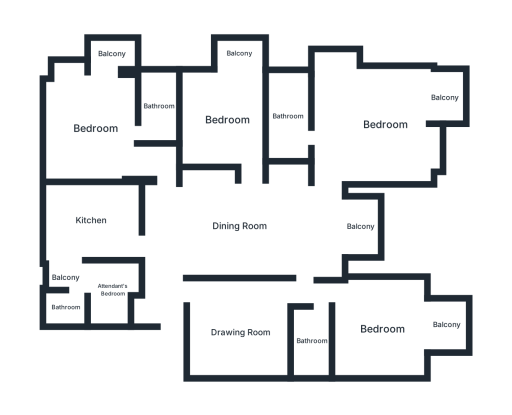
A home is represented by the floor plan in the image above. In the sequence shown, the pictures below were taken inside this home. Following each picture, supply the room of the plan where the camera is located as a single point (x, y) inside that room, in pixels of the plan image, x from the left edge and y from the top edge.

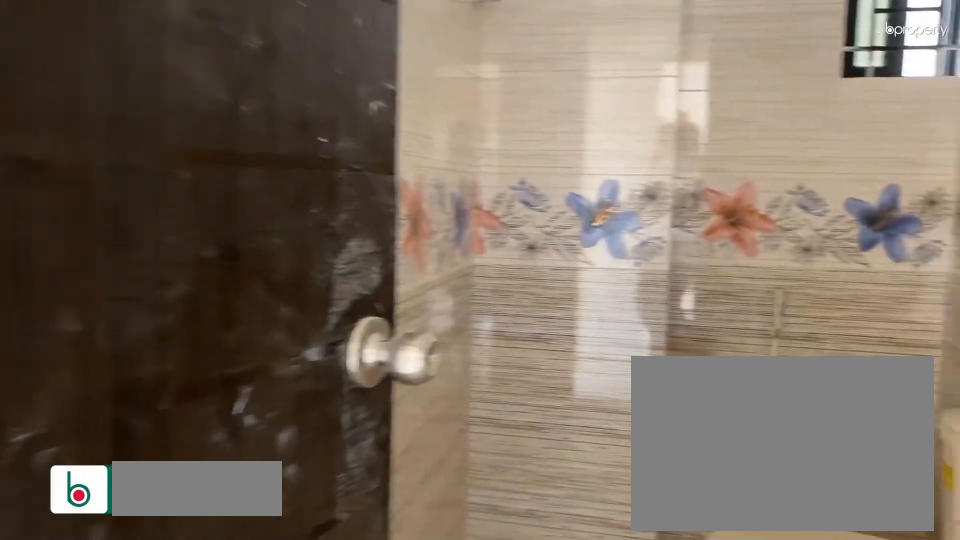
(311, 340)
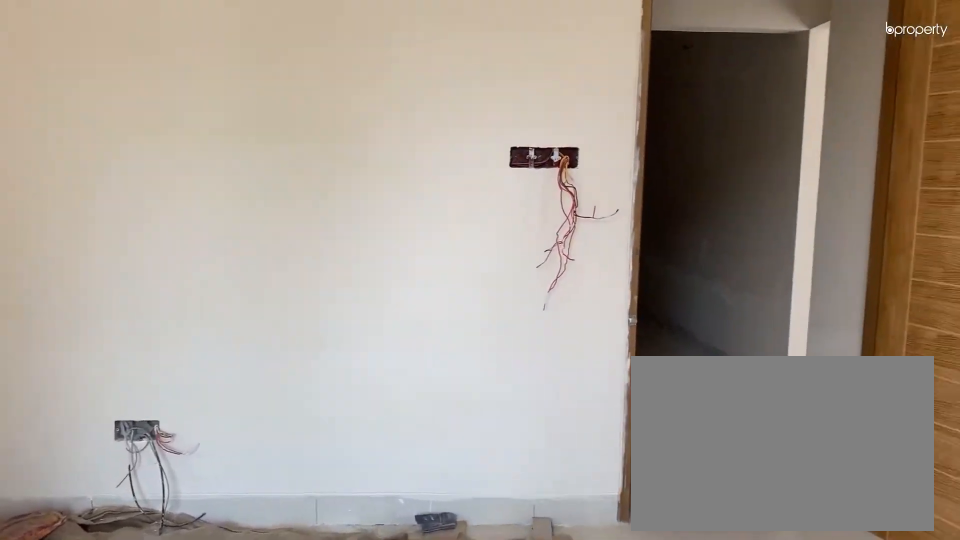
(379, 328)
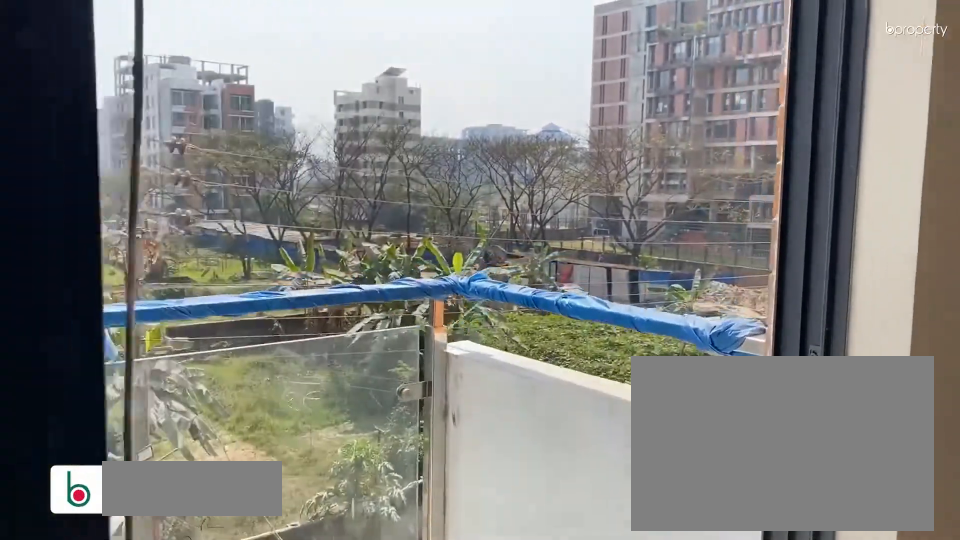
(448, 324)
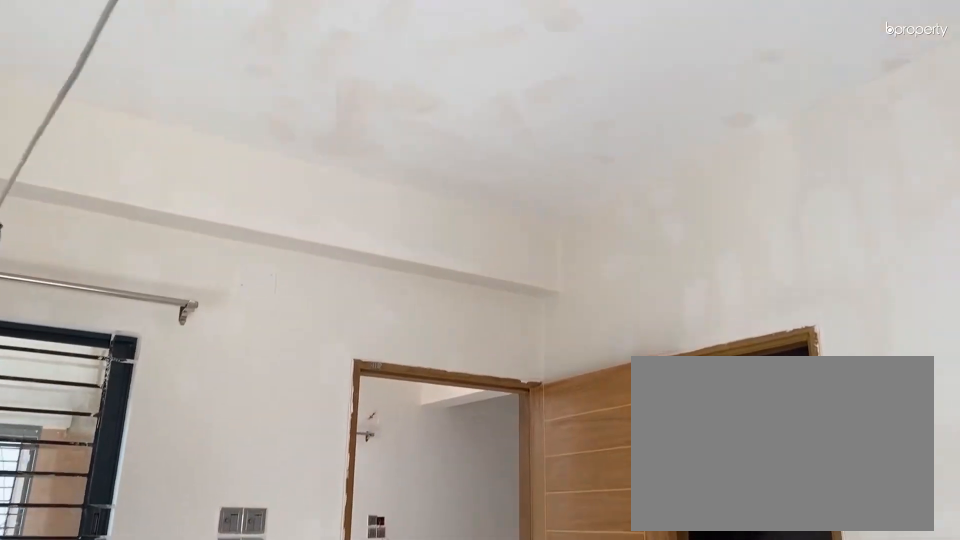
(384, 123)
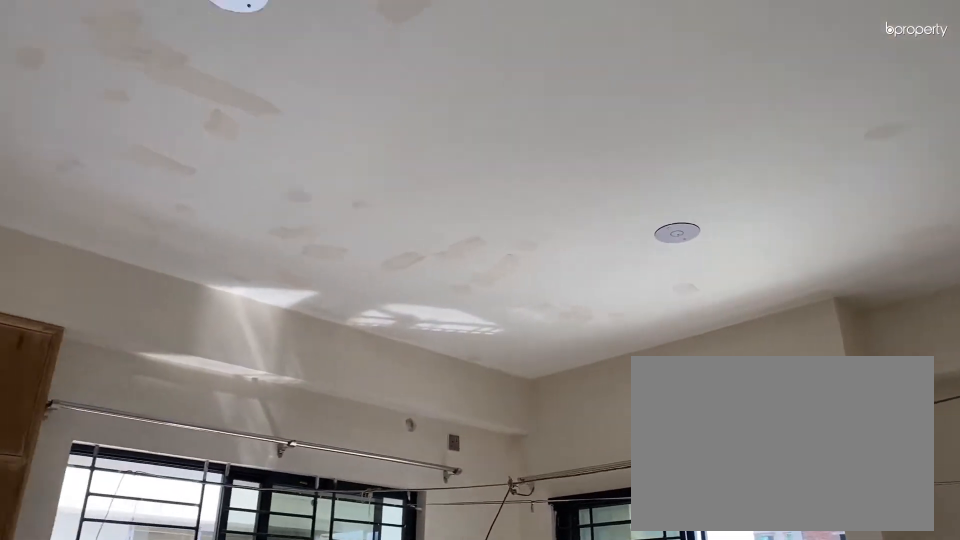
(384, 123)
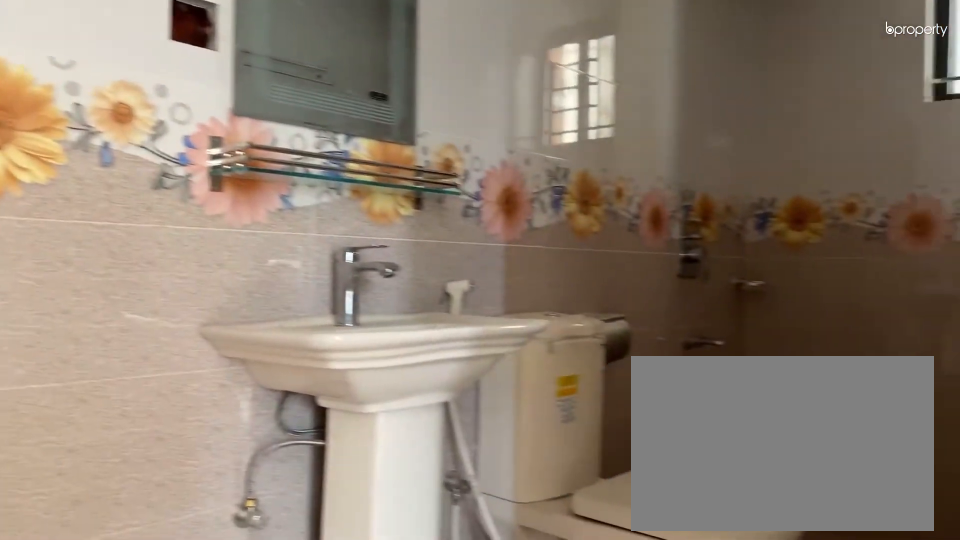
(289, 115)
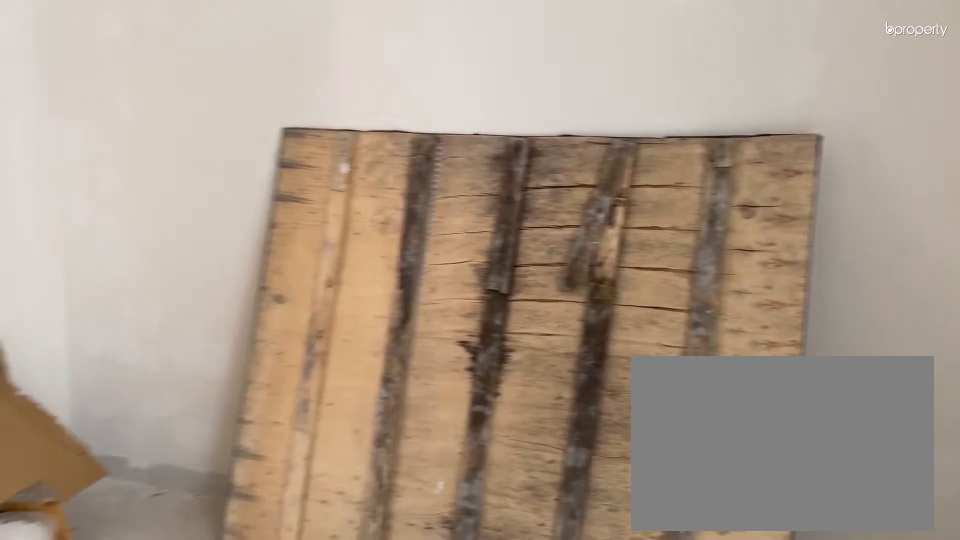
(227, 119)
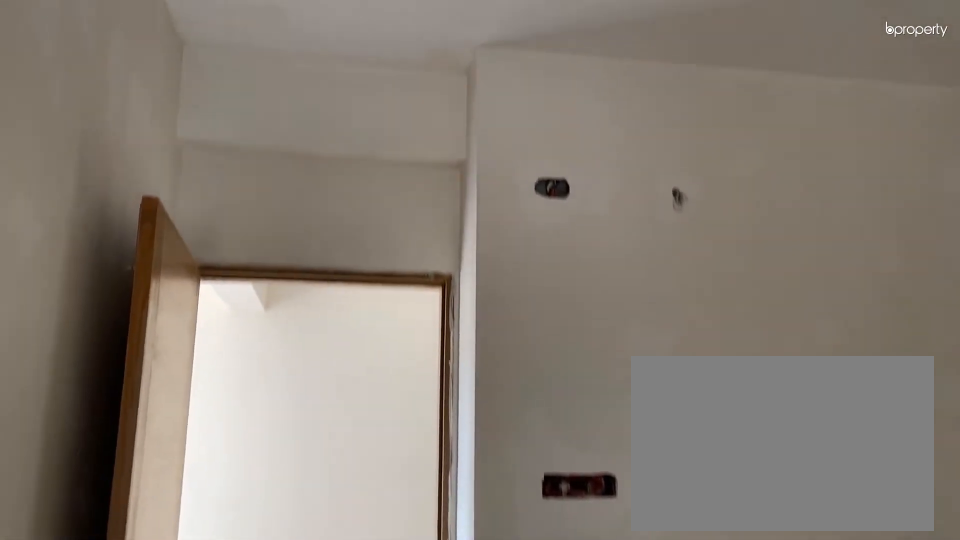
(227, 119)
